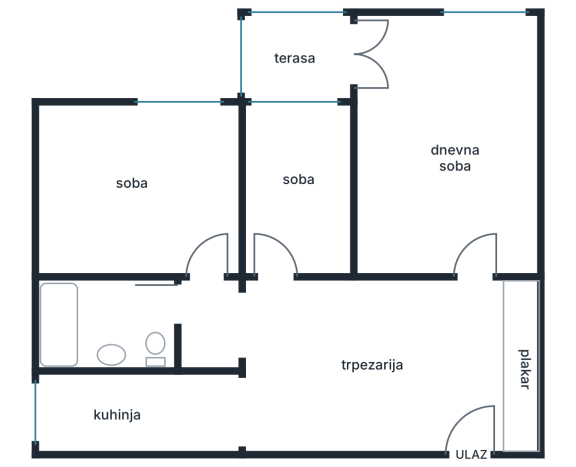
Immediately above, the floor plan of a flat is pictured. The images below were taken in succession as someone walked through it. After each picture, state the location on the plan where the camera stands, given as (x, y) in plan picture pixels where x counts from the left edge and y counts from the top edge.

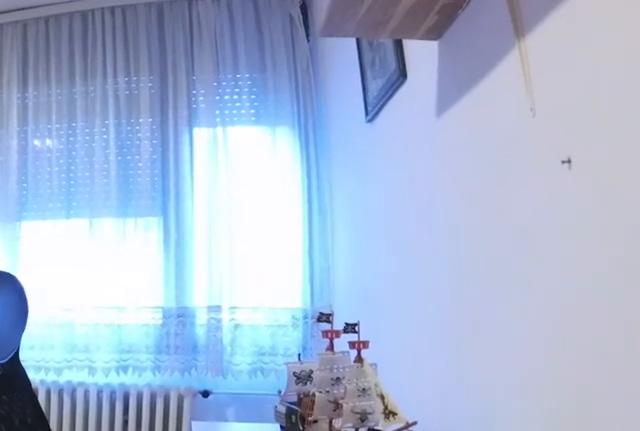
(214, 261)
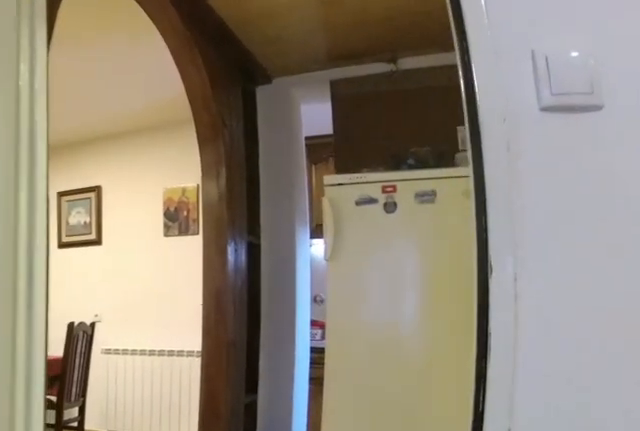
(194, 217)
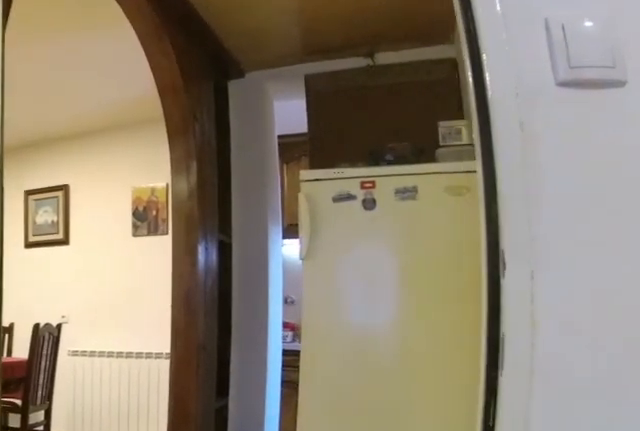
(196, 220)
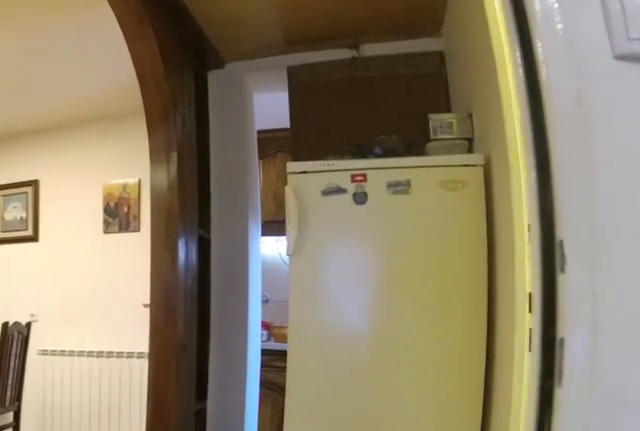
(198, 223)
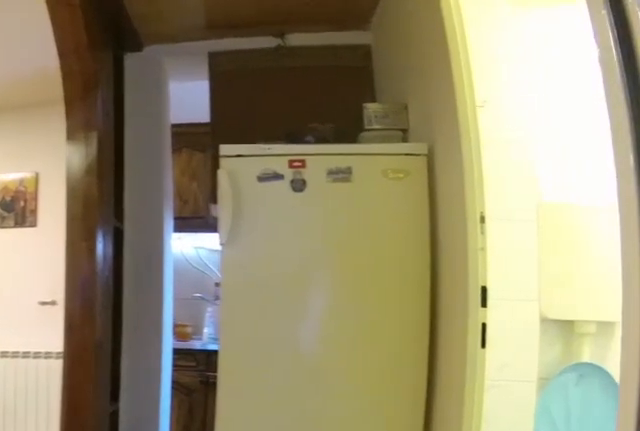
(202, 229)
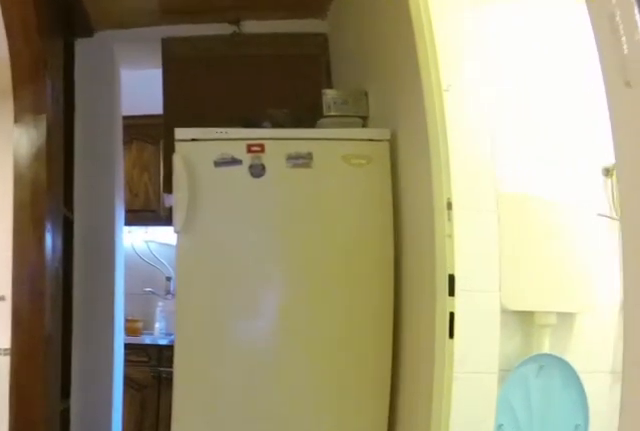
(204, 233)
